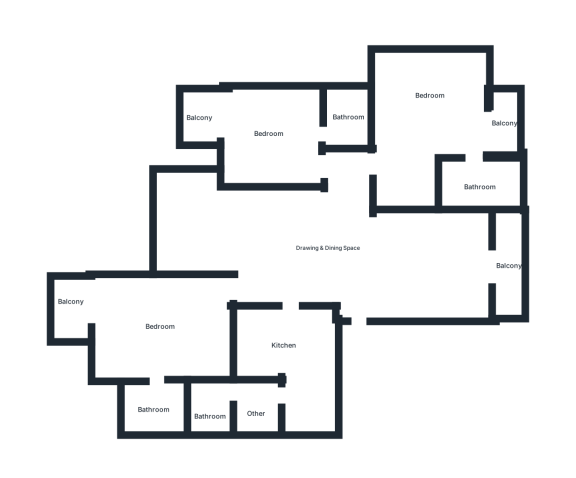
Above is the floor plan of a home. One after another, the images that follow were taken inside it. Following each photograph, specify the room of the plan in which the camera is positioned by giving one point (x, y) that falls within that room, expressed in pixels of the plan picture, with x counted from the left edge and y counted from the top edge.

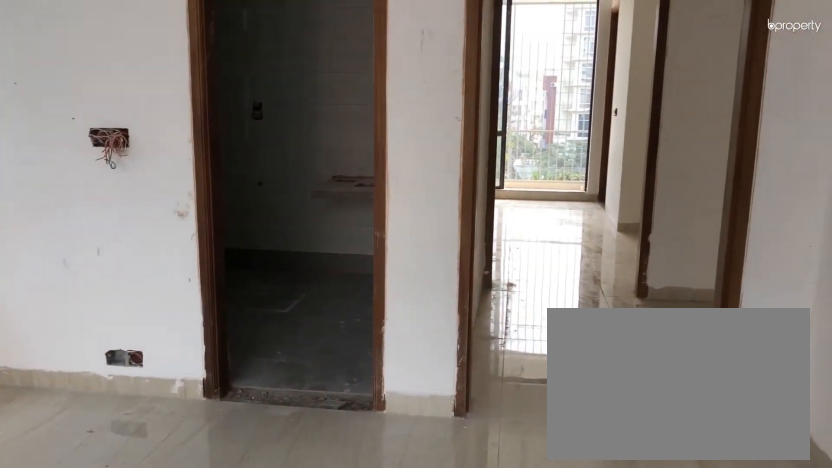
(247, 136)
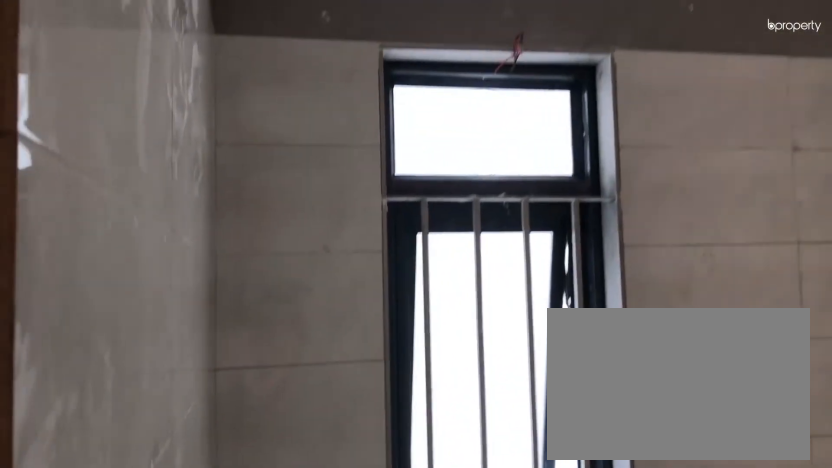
(349, 121)
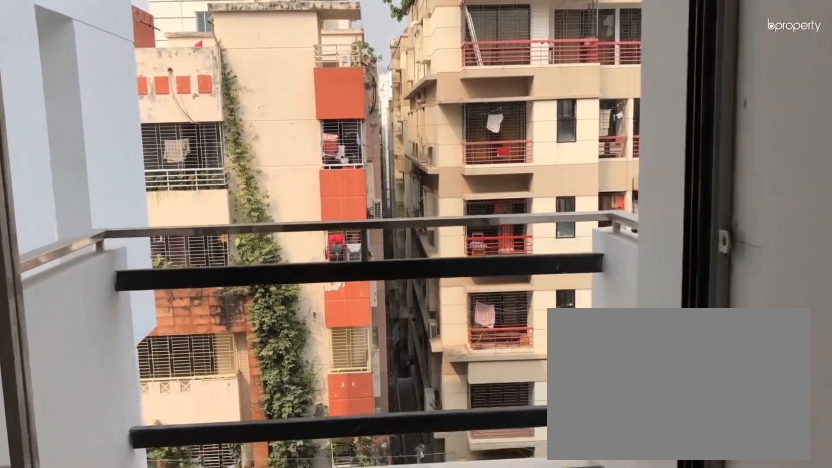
(236, 125)
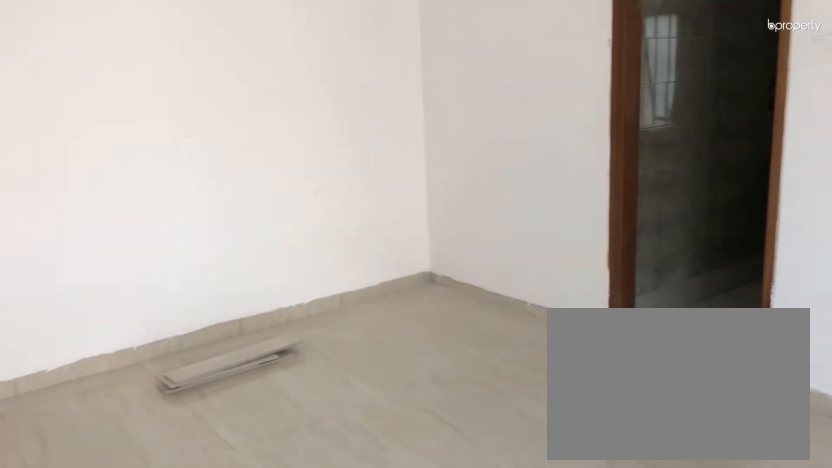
(166, 332)
